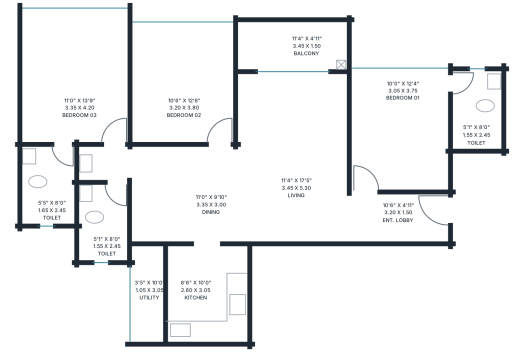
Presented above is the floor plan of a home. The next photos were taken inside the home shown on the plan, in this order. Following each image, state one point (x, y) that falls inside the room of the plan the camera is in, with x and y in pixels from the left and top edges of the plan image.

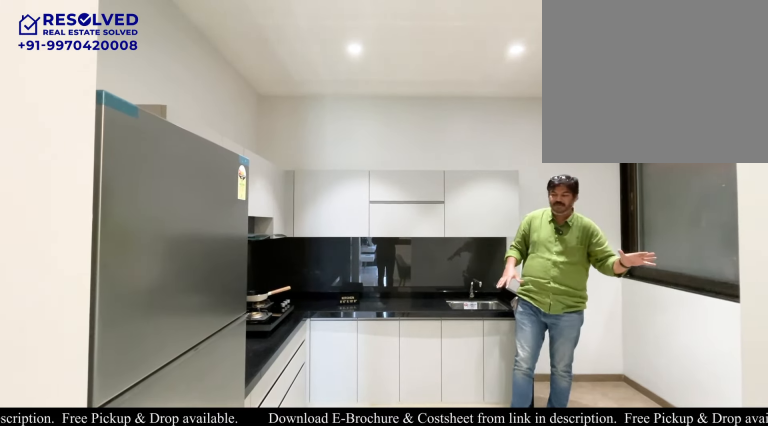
(207, 293)
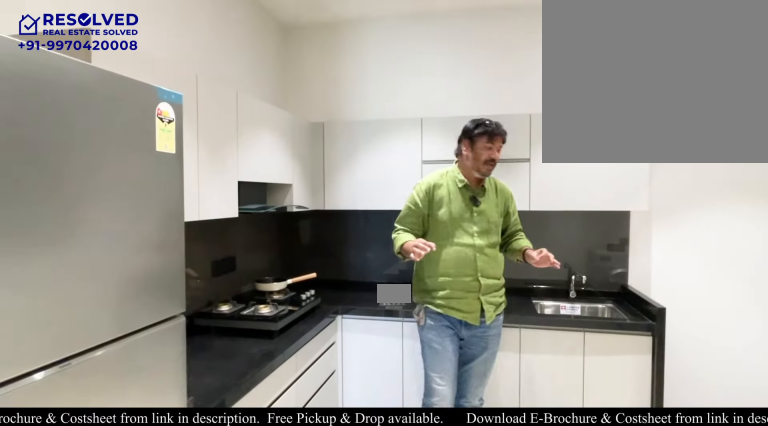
(207, 292)
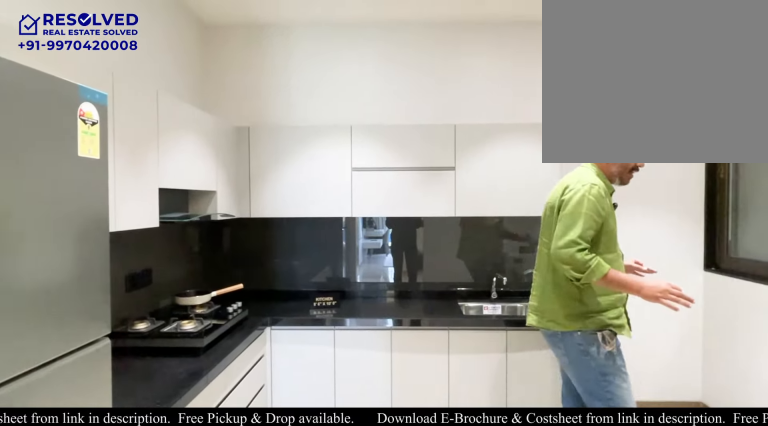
(207, 292)
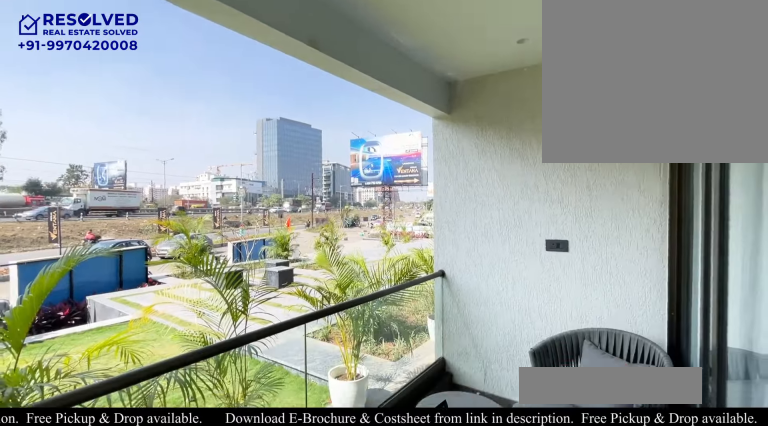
(291, 45)
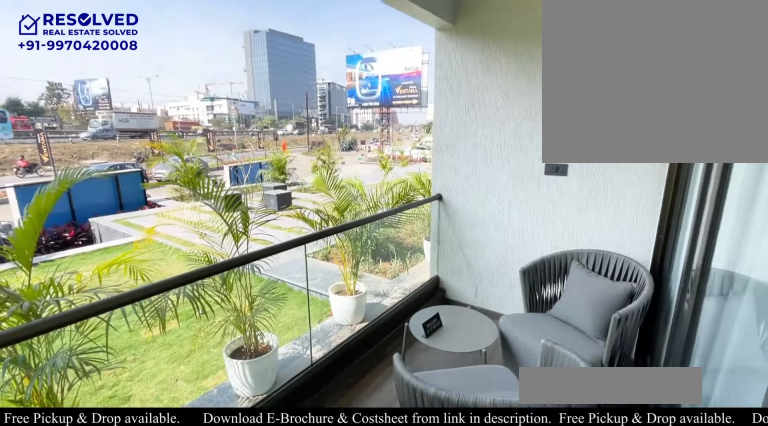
(291, 45)
